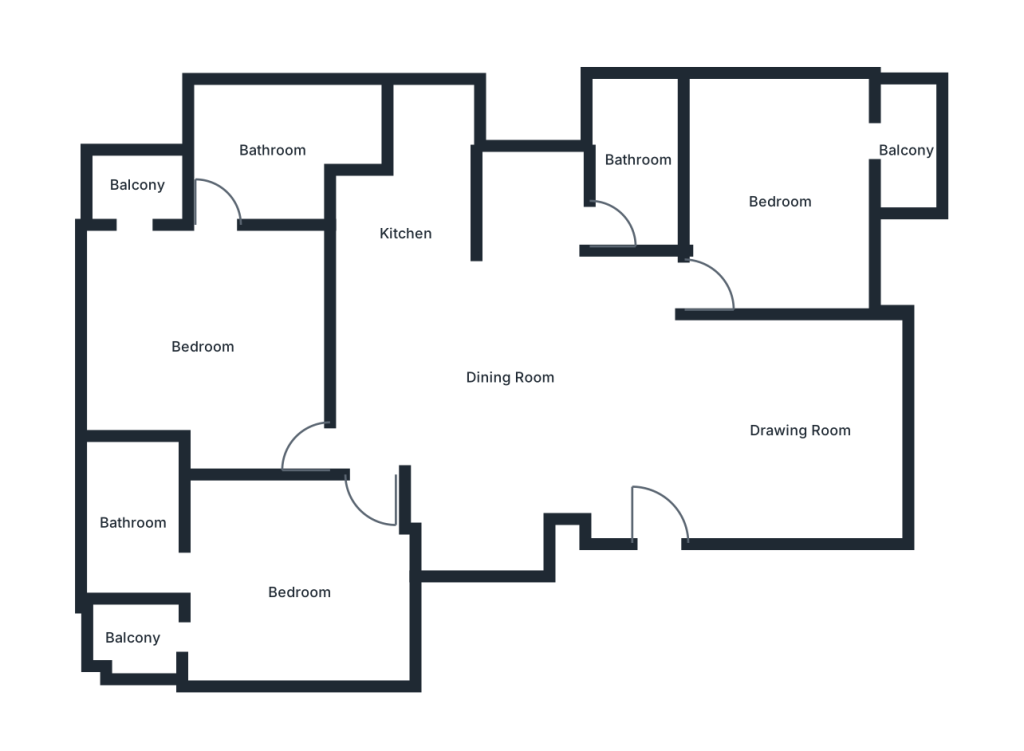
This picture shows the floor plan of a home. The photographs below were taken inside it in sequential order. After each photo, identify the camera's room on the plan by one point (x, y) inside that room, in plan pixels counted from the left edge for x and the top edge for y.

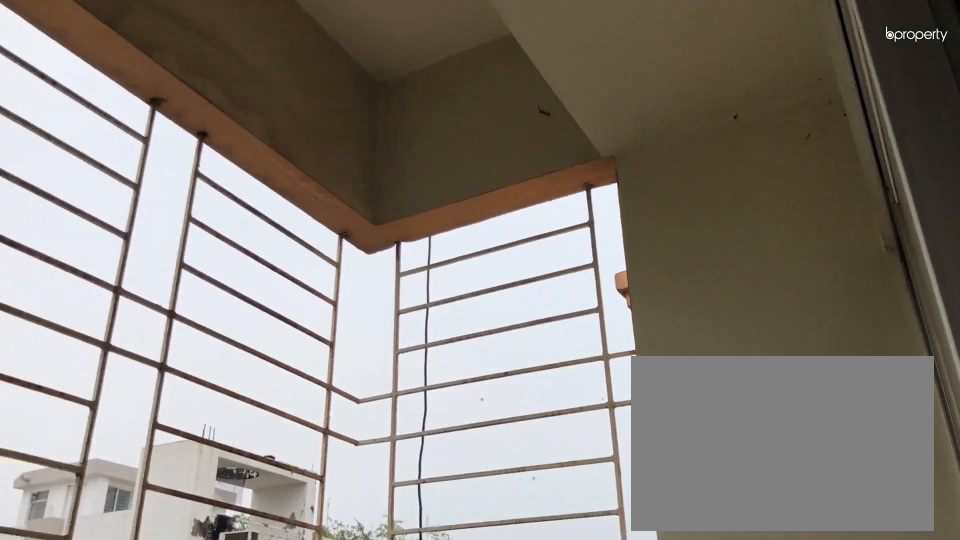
(907, 147)
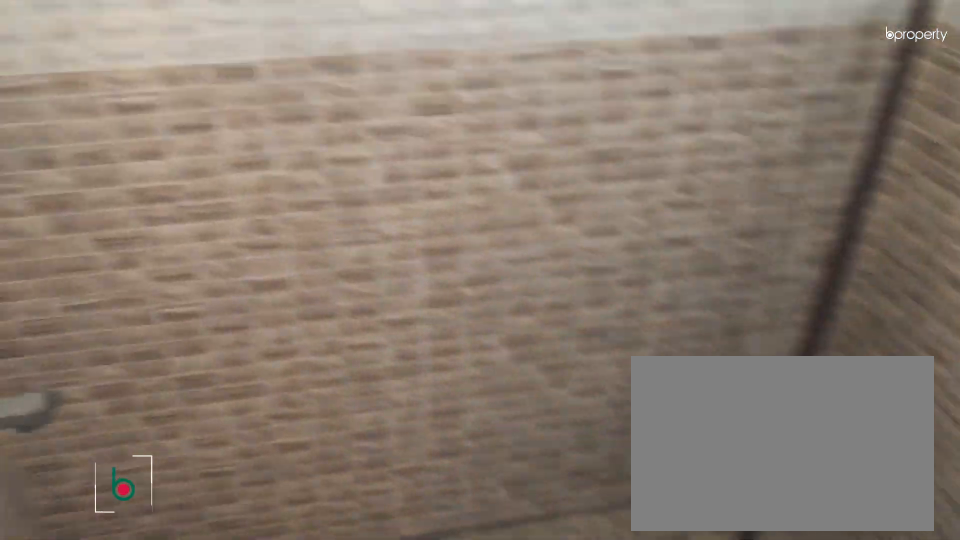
(637, 157)
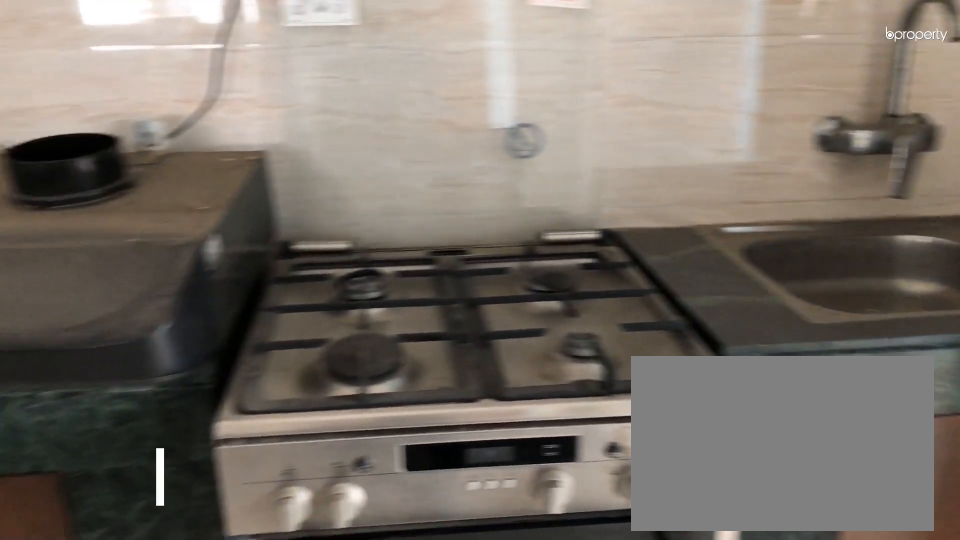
(406, 232)
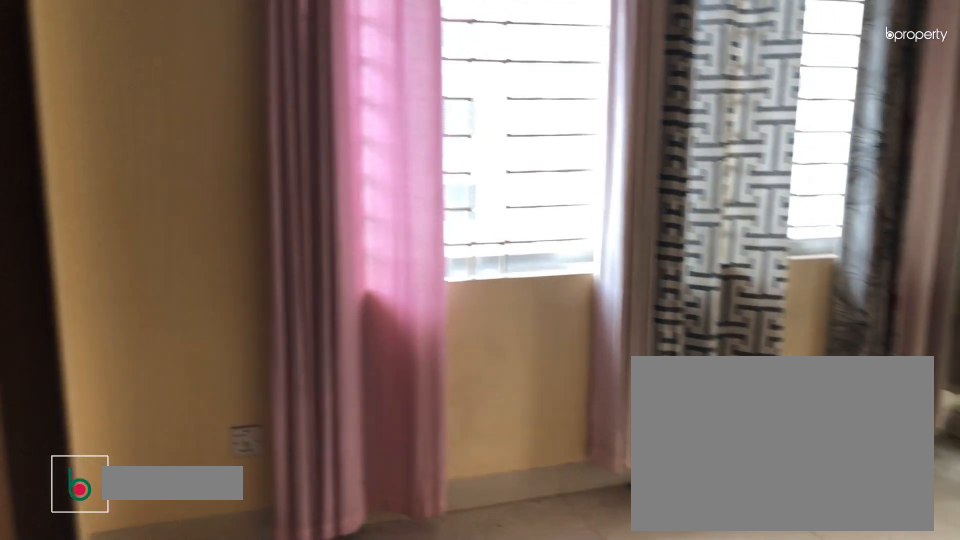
(202, 346)
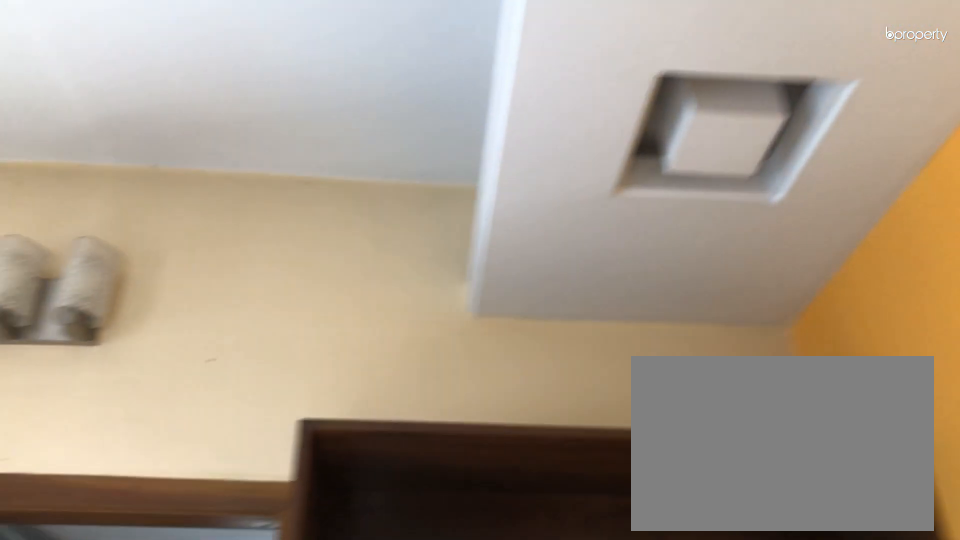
(202, 347)
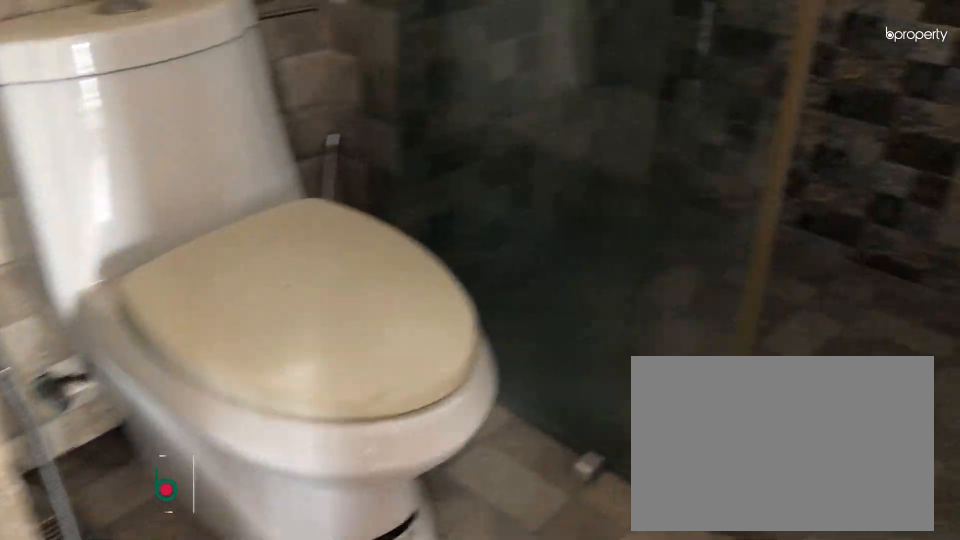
(273, 148)
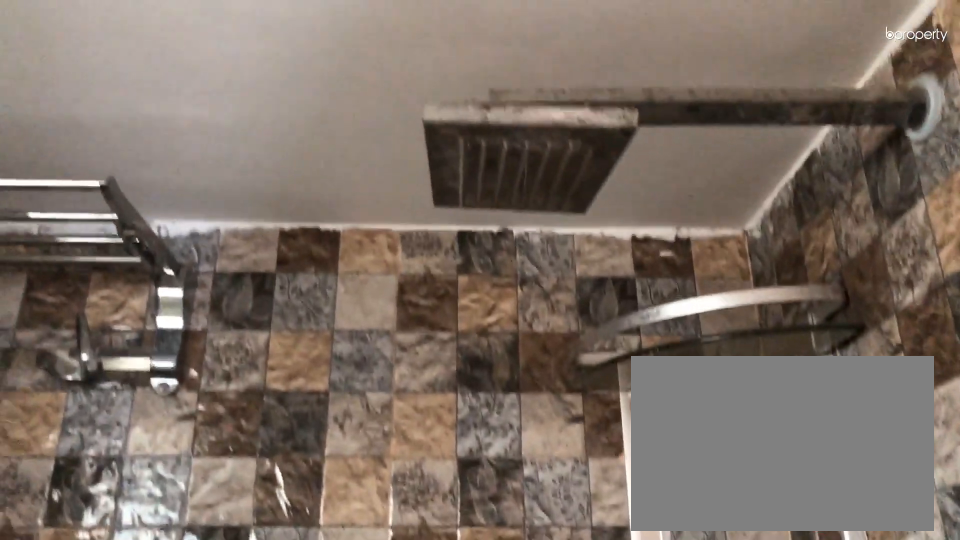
(273, 148)
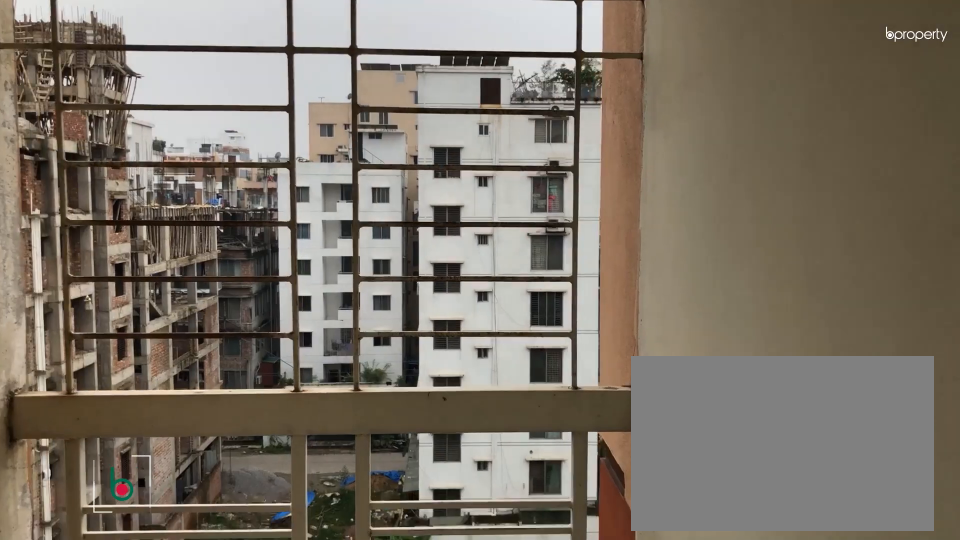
(138, 184)
